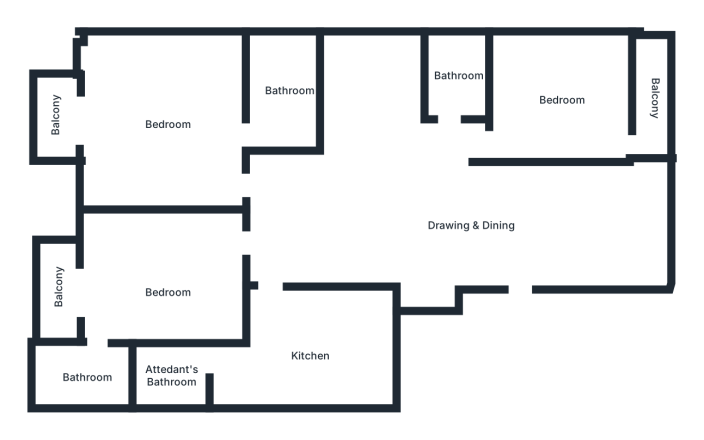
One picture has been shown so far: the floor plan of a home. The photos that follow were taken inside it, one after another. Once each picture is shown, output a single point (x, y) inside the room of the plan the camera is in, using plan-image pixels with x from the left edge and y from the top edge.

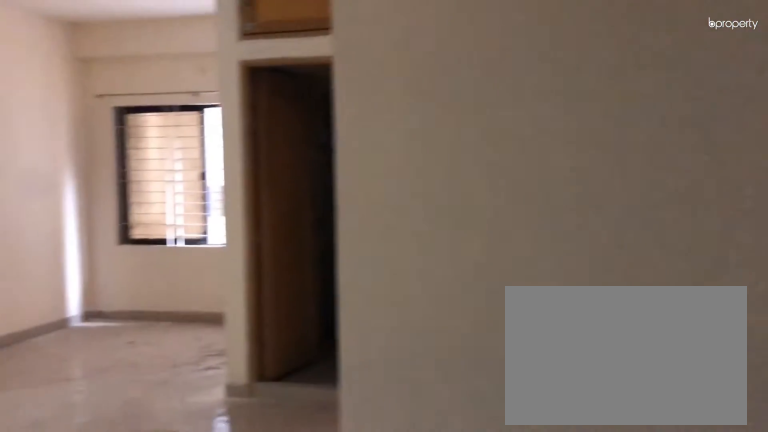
(488, 249)
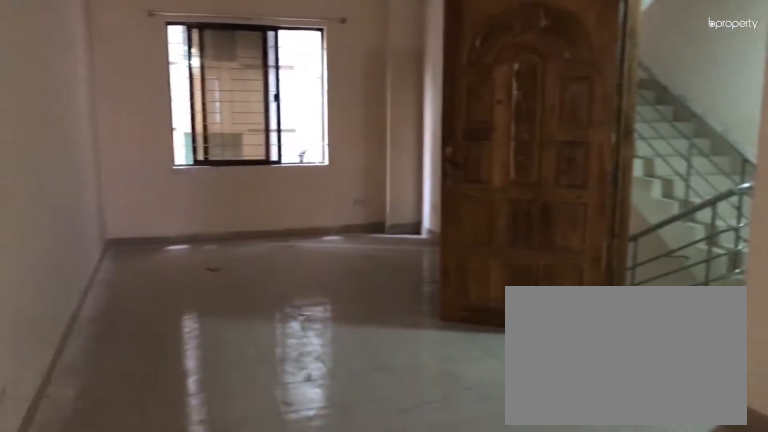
(372, 209)
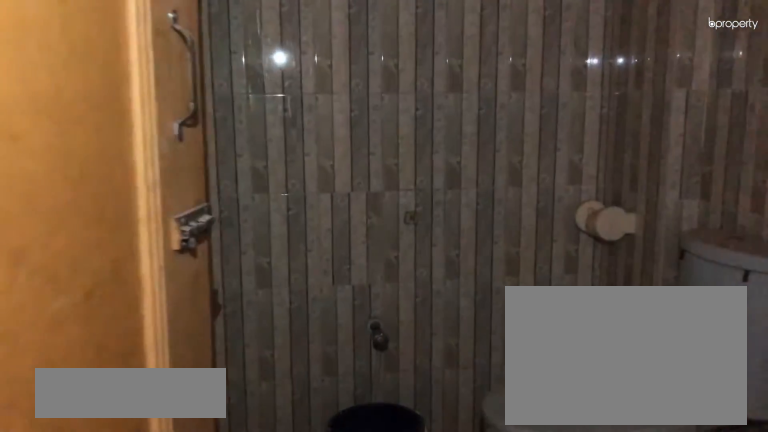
(458, 77)
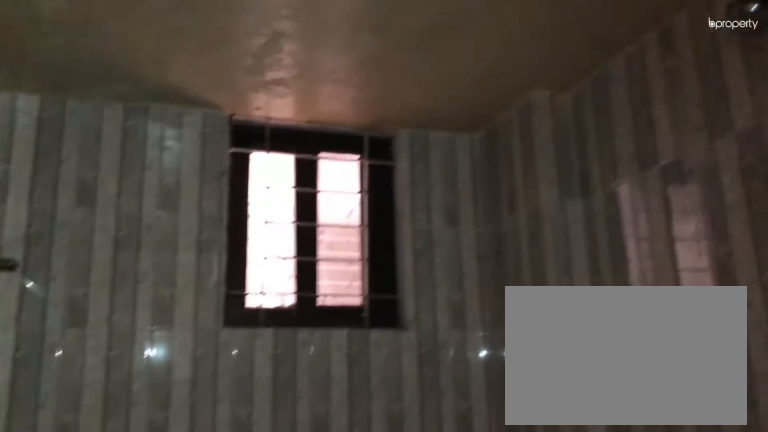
(458, 77)
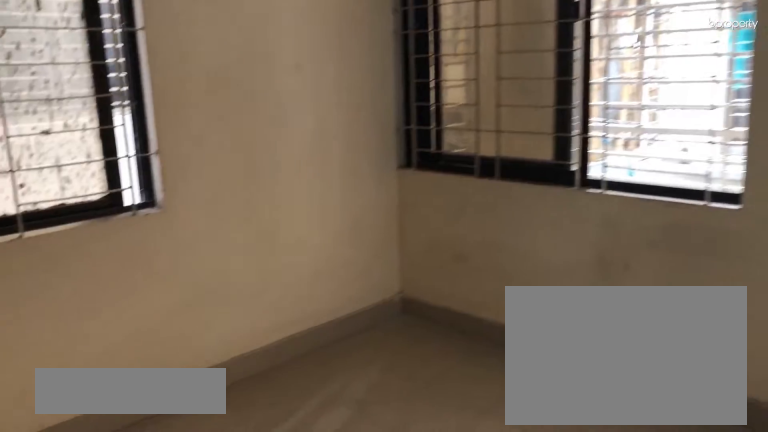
(559, 105)
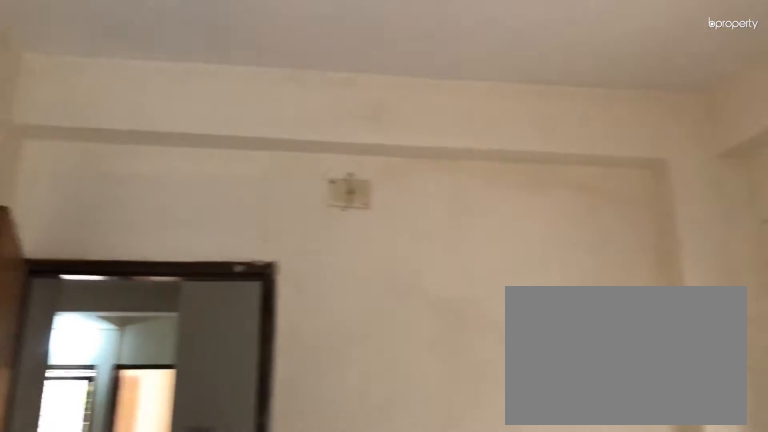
(559, 105)
